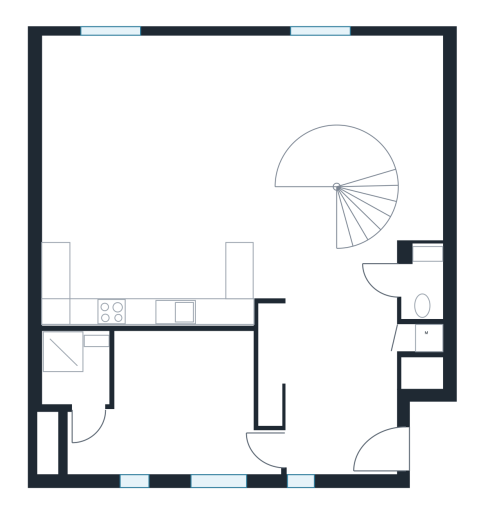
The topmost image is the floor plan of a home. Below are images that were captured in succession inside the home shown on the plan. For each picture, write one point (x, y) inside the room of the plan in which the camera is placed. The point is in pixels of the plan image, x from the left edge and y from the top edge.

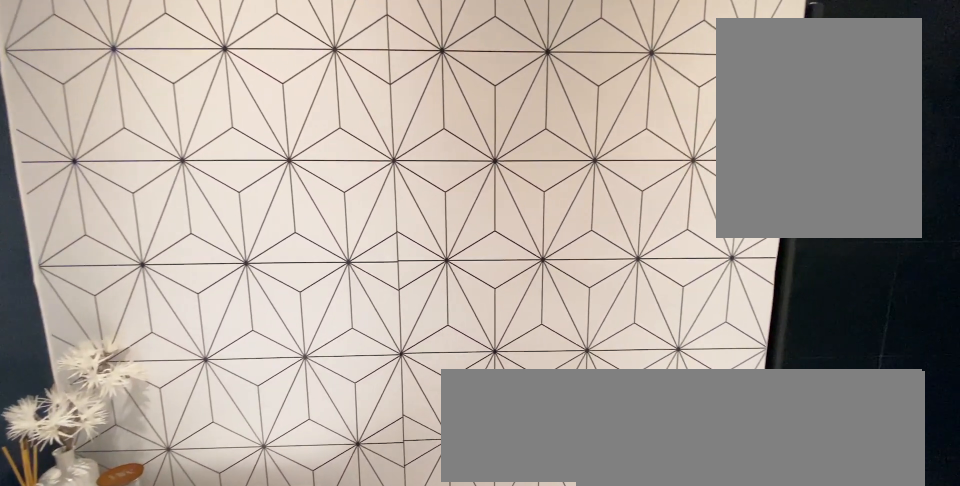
(81, 394)
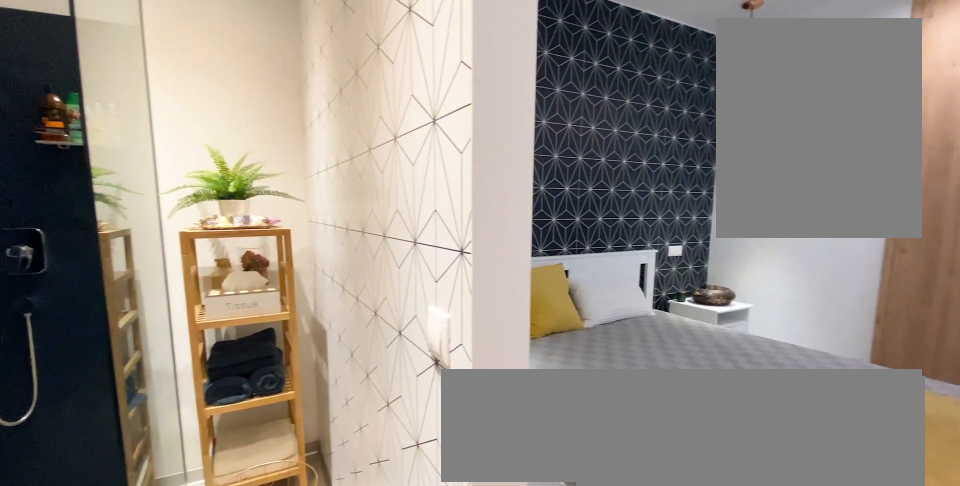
(81, 394)
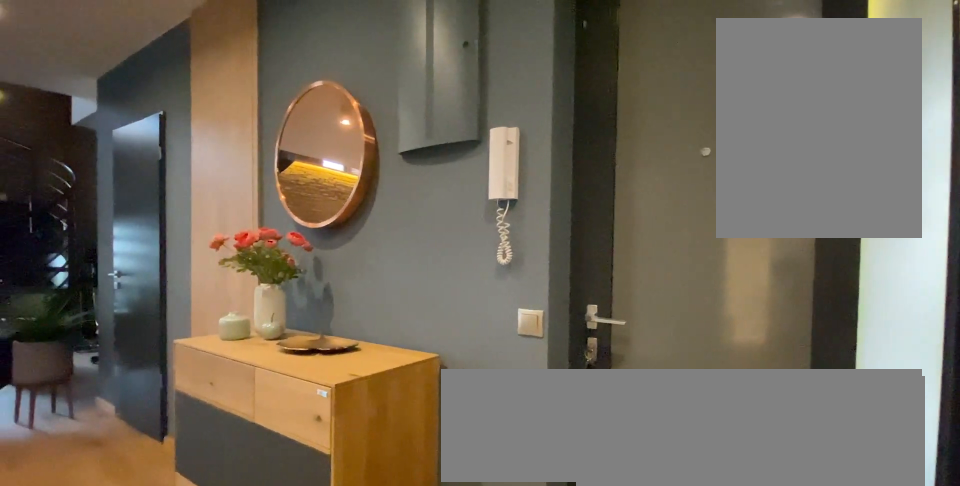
(344, 394)
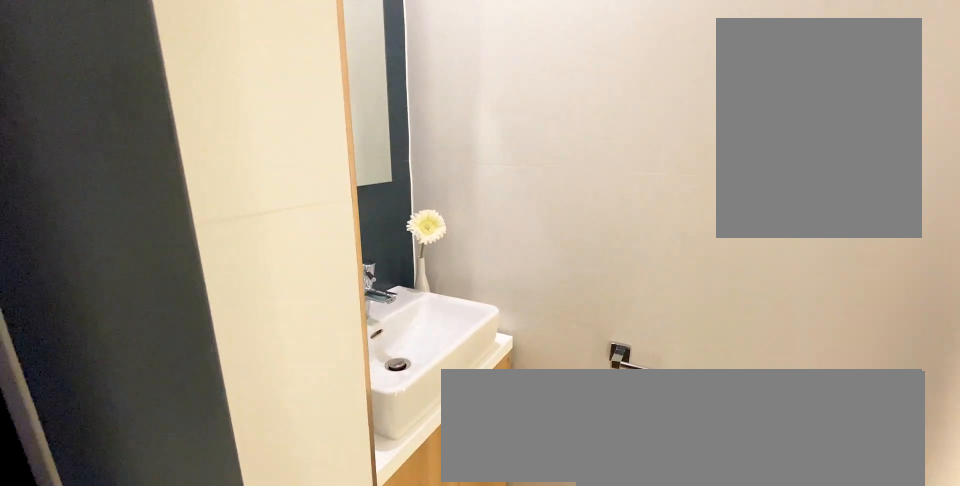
(422, 287)
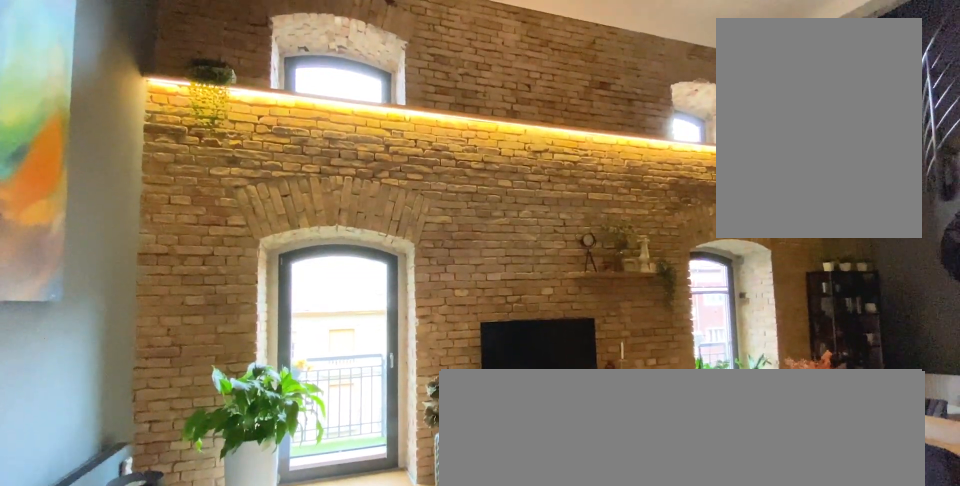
(178, 178)
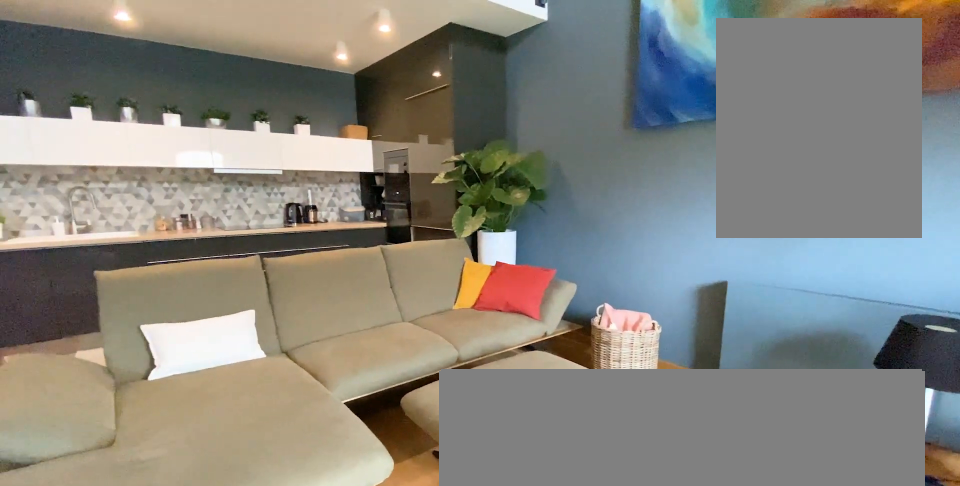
(178, 178)
